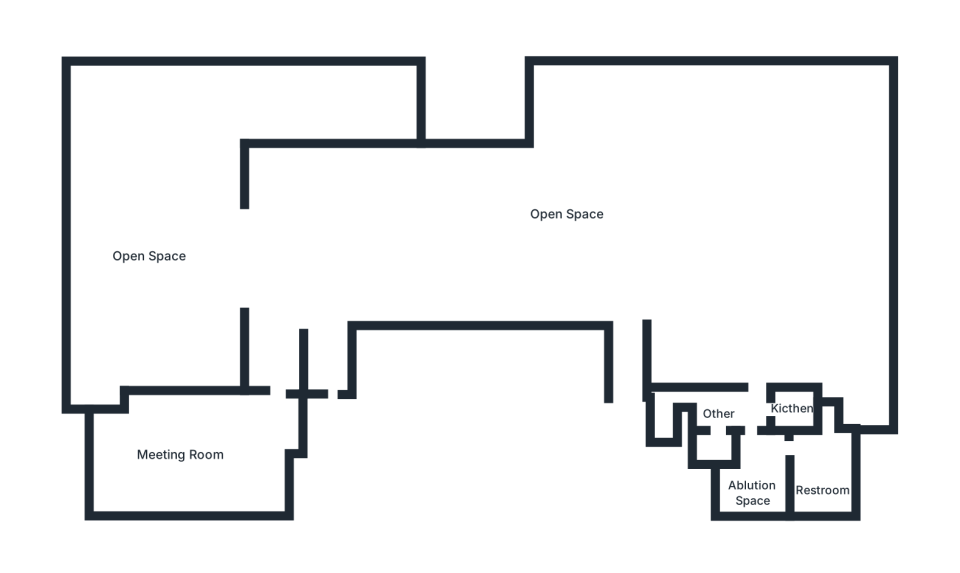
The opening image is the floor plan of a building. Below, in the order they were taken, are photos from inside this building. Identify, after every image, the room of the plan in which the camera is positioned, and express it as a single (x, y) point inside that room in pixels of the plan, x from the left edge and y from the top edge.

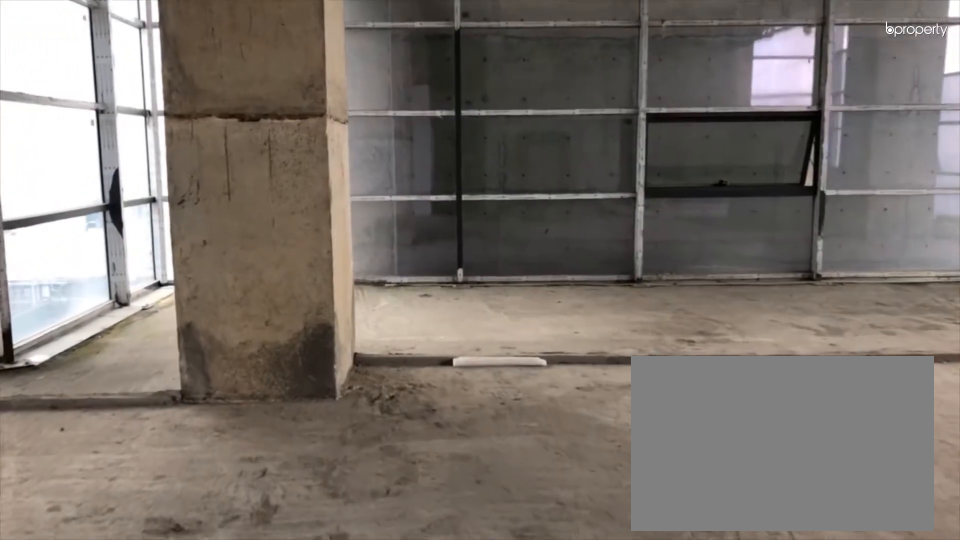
(624, 270)
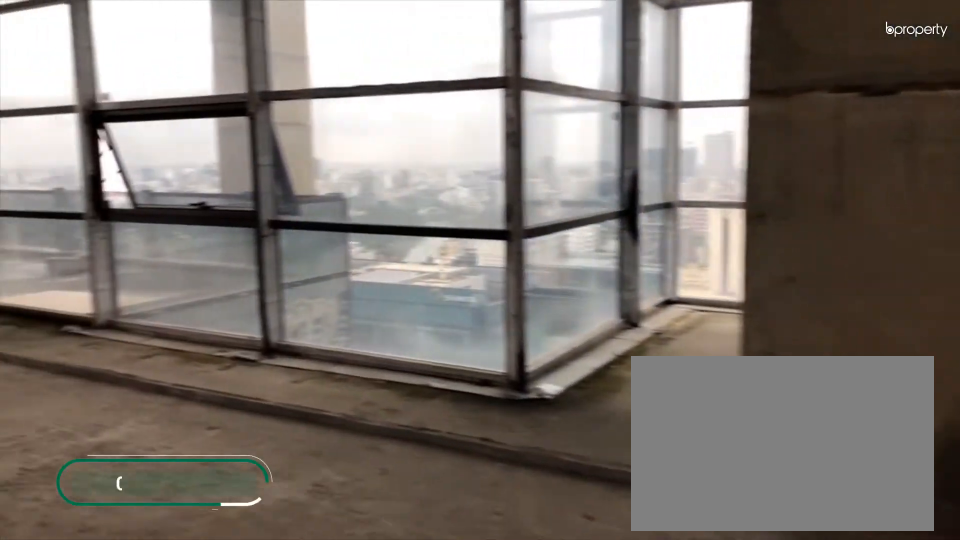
(624, 270)
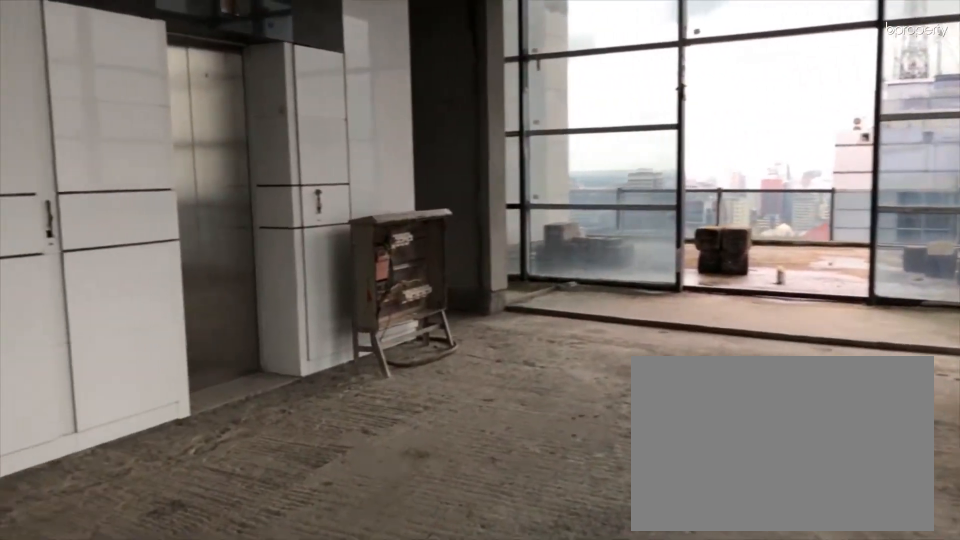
(370, 245)
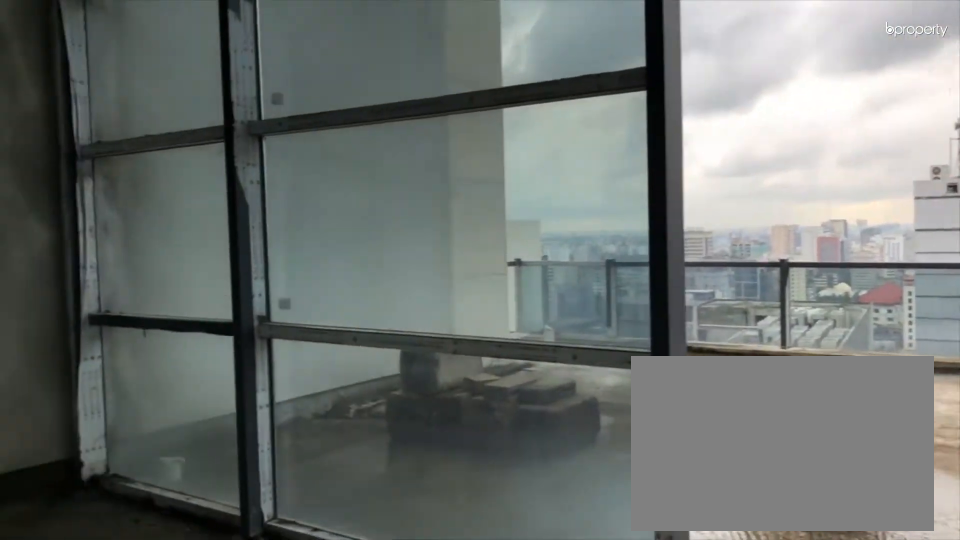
(313, 247)
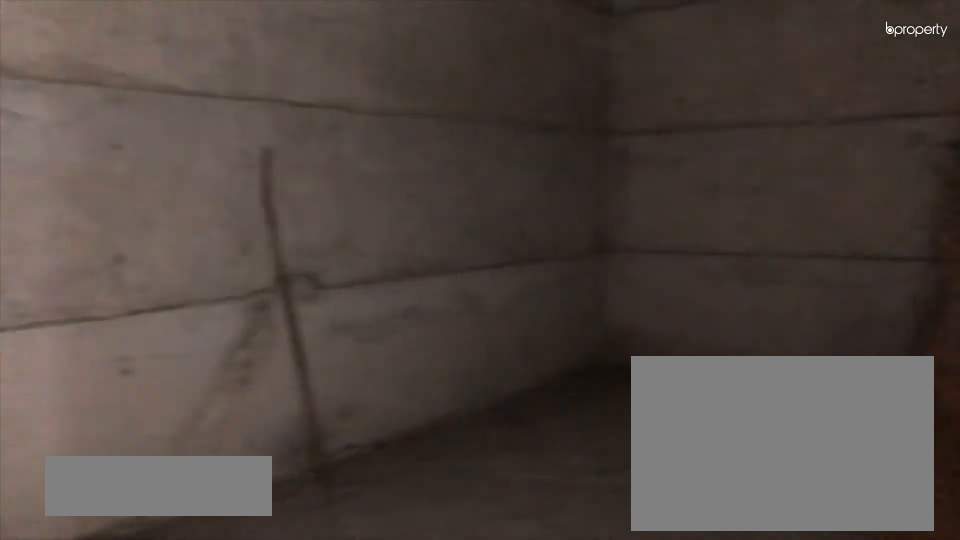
(209, 441)
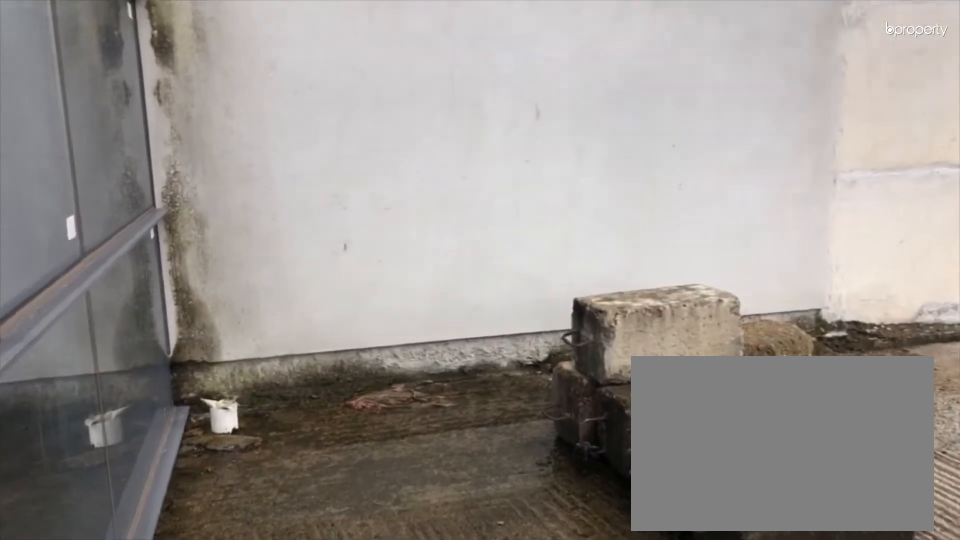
(158, 265)
